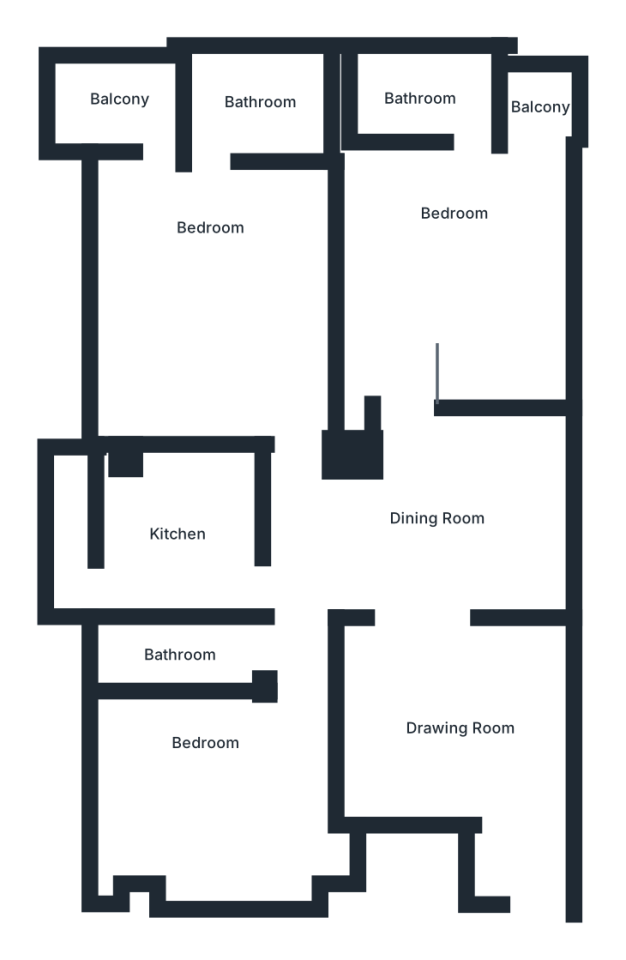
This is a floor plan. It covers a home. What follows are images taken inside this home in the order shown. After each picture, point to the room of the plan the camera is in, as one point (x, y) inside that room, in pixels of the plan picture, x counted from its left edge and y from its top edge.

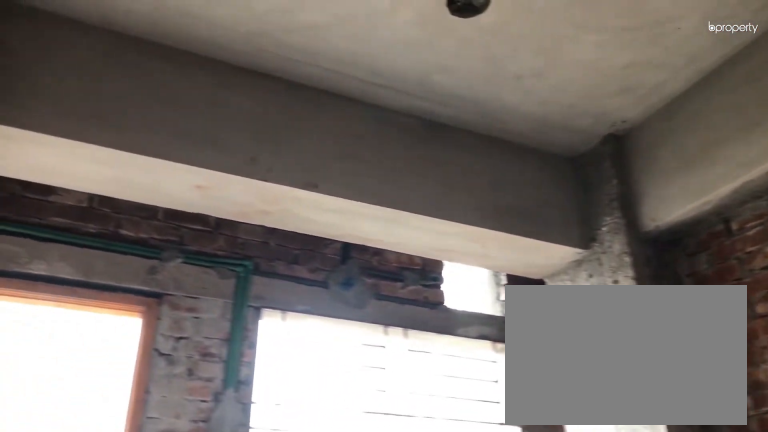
(180, 527)
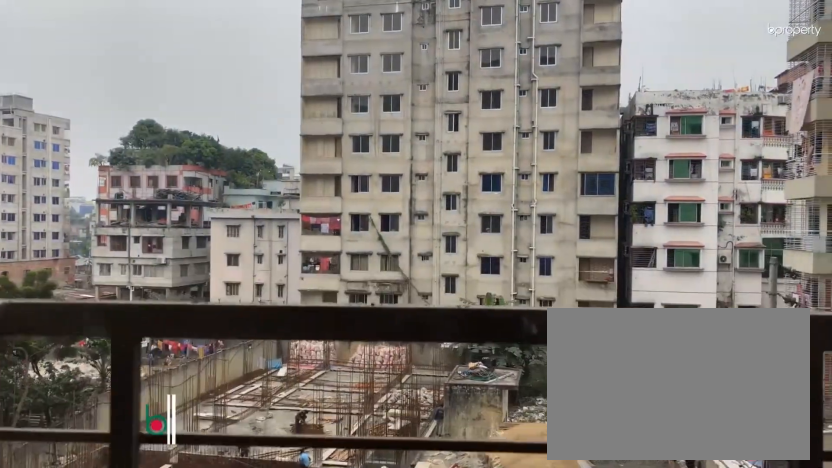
(66, 527)
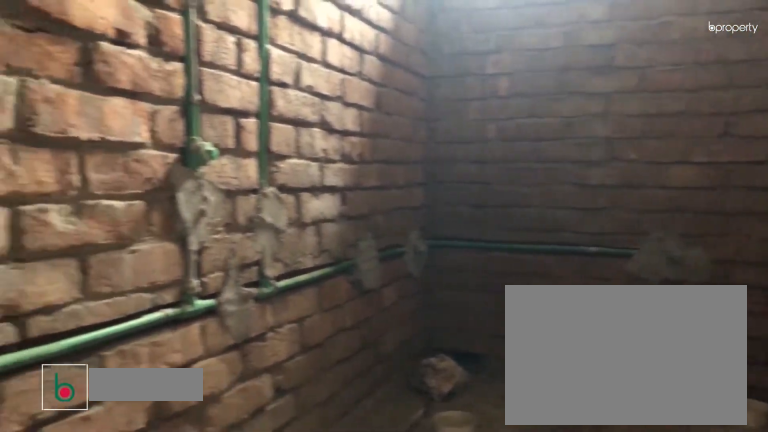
(185, 656)
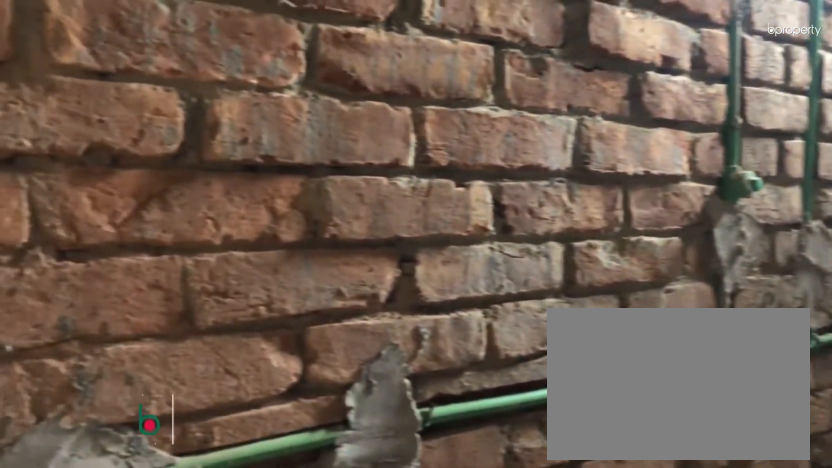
(185, 656)
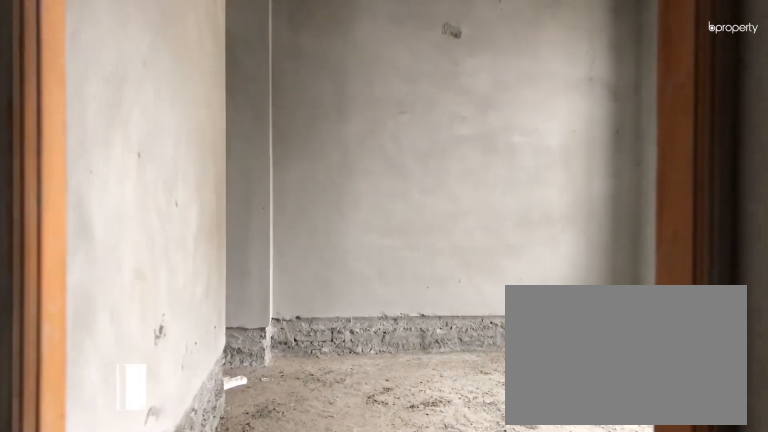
(199, 788)
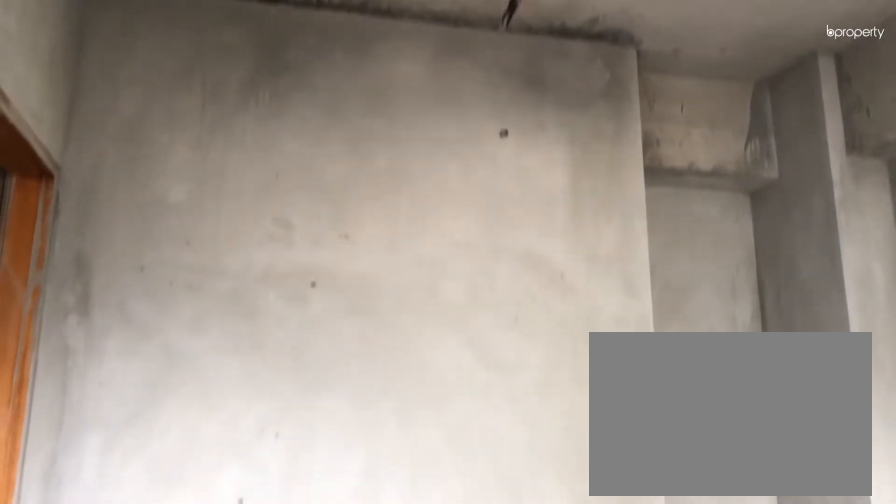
(199, 788)
